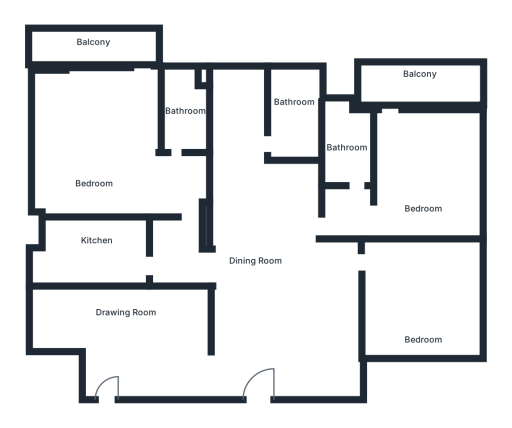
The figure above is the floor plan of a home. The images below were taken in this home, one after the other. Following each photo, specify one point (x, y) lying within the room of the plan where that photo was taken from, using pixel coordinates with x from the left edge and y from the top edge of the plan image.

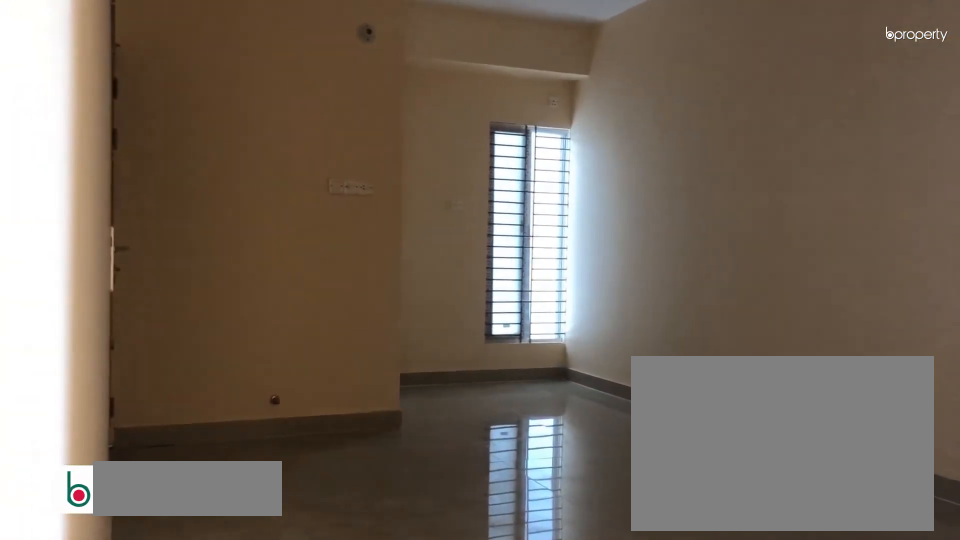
(152, 329)
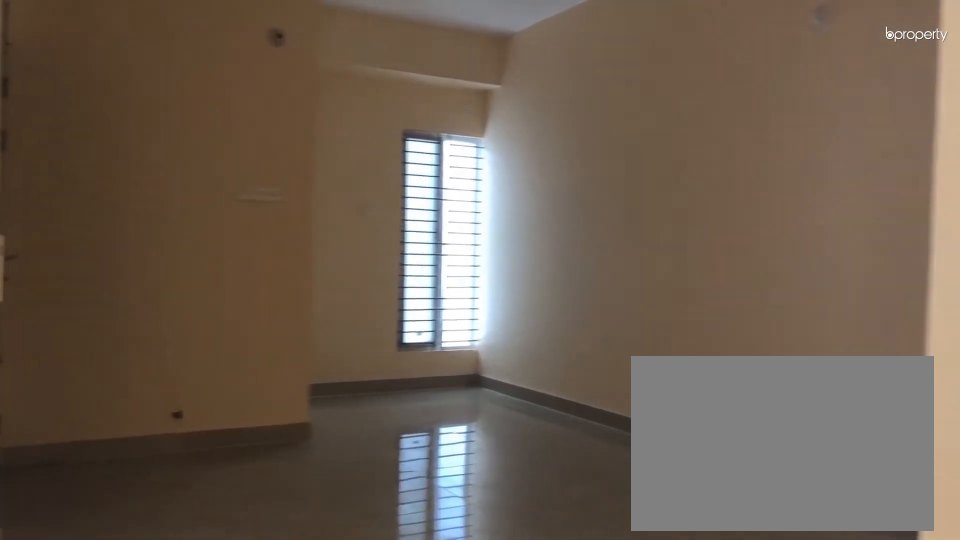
(152, 329)
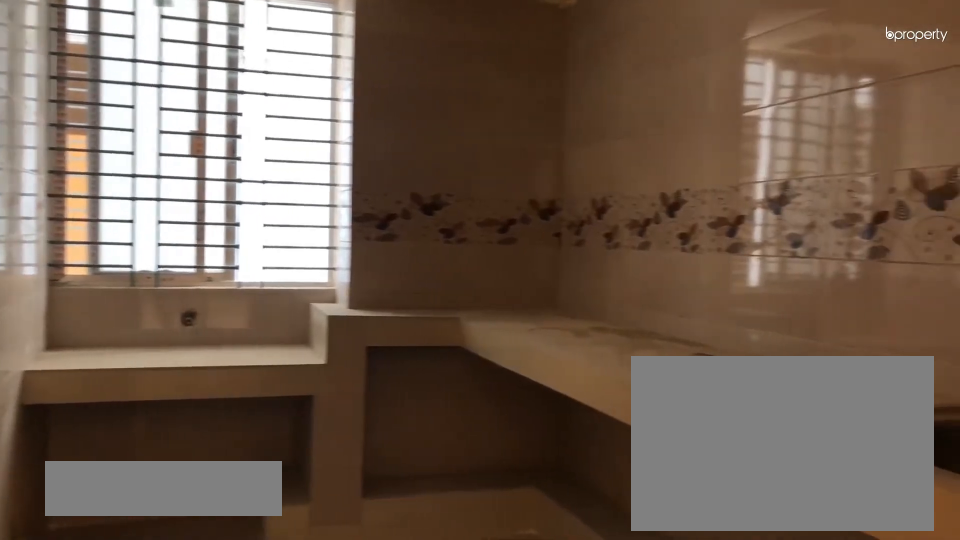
(100, 249)
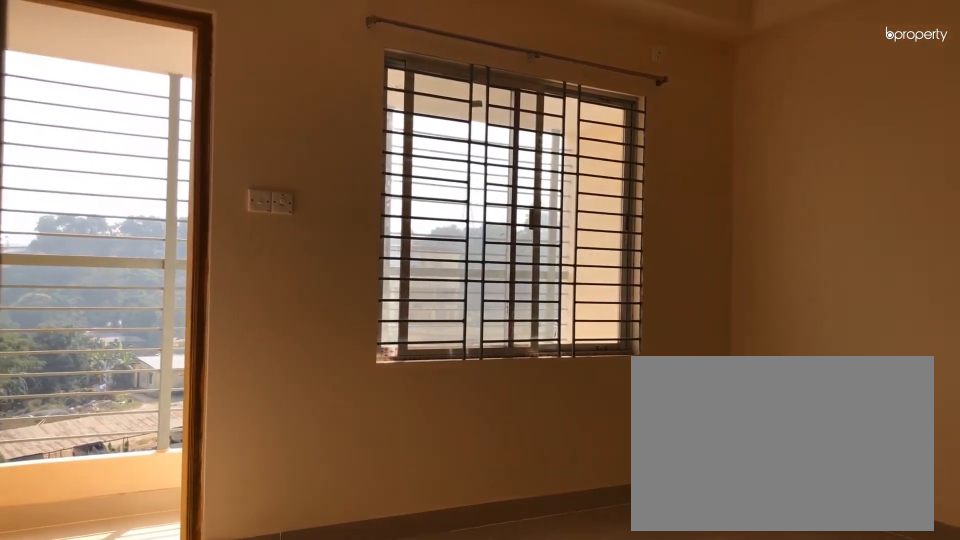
(422, 175)
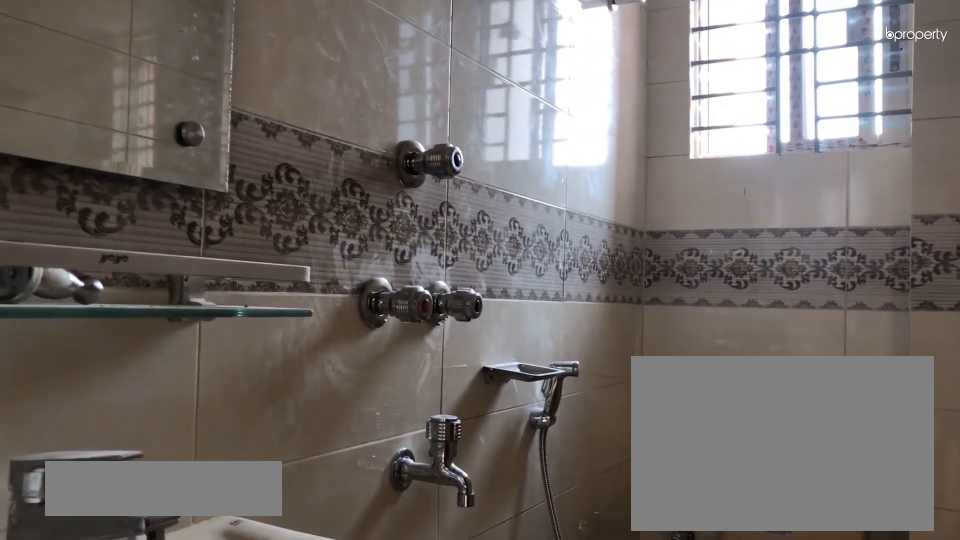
(348, 146)
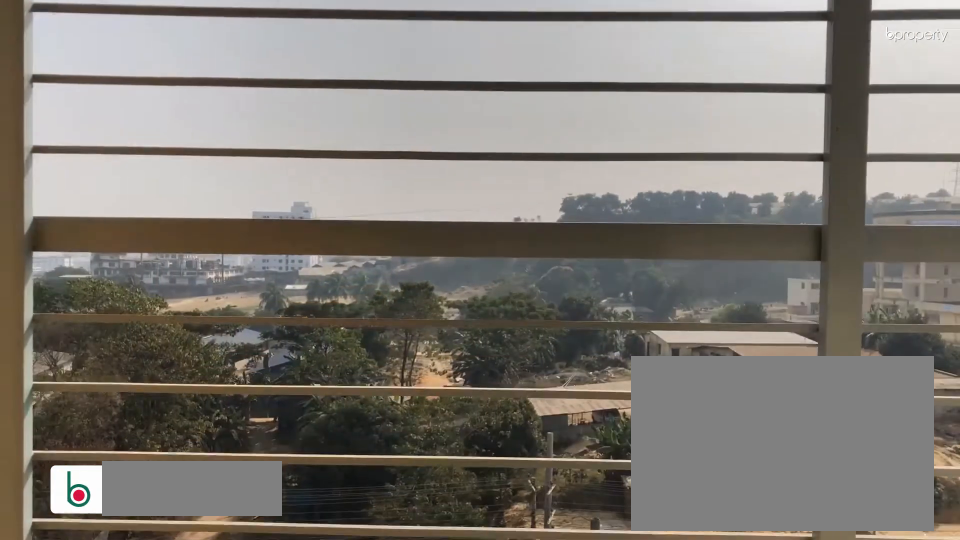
(411, 80)
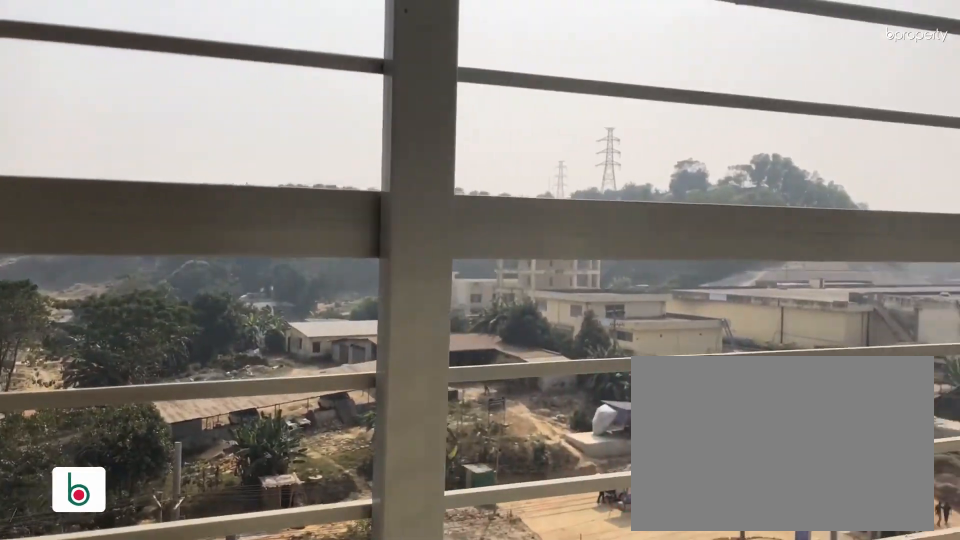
(411, 80)
